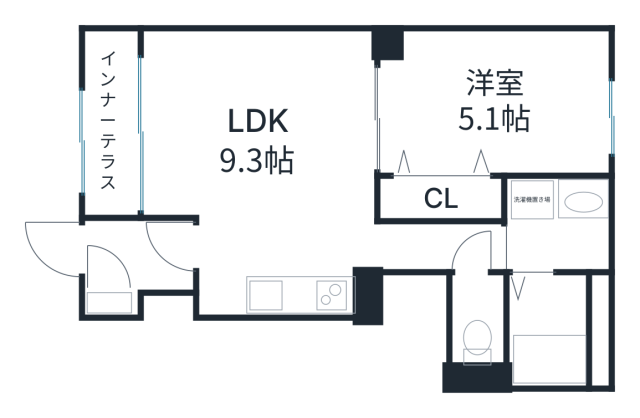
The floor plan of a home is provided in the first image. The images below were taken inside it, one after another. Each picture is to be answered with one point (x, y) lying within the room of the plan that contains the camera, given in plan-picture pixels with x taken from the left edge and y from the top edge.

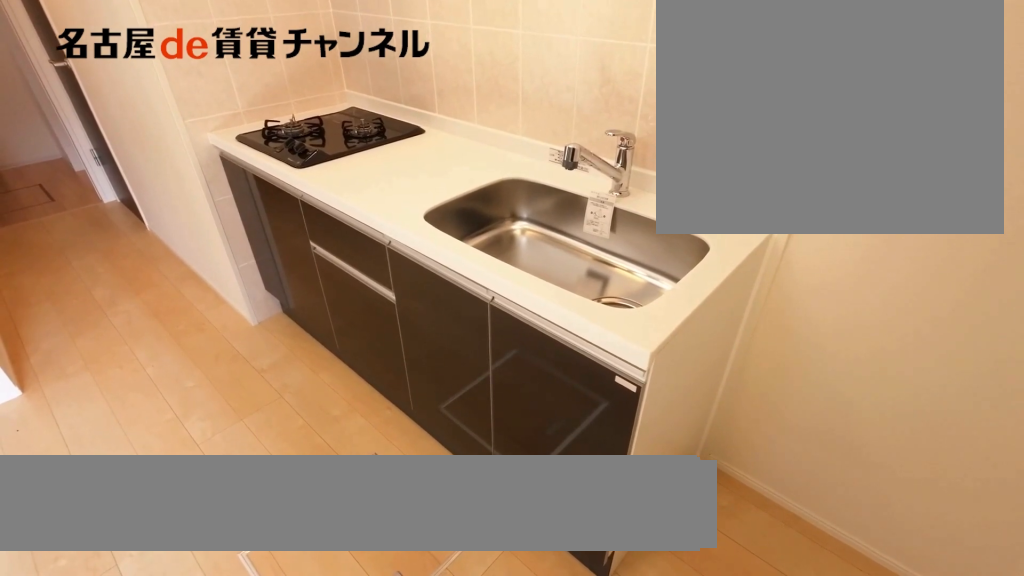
(310, 294)
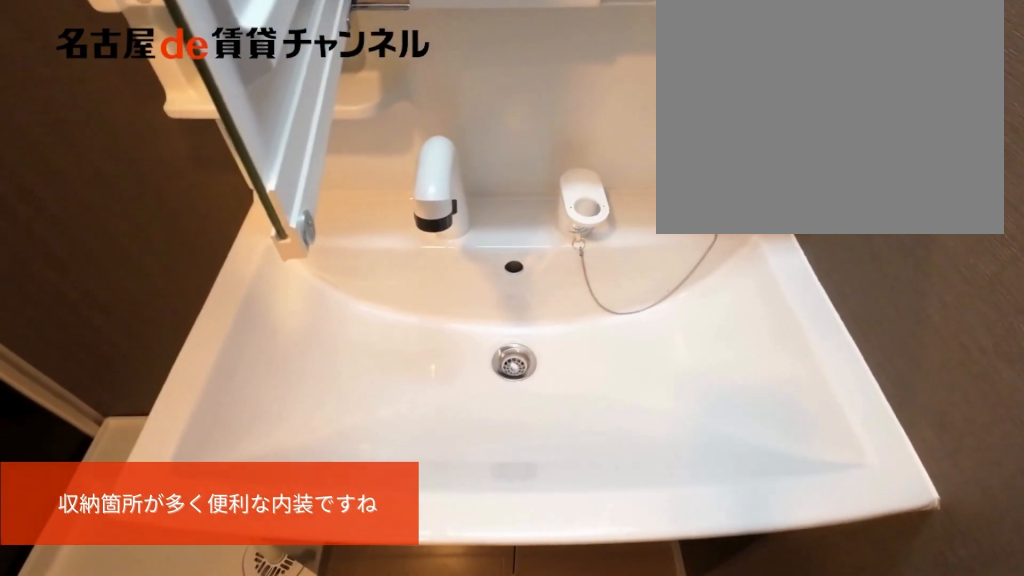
(556, 223)
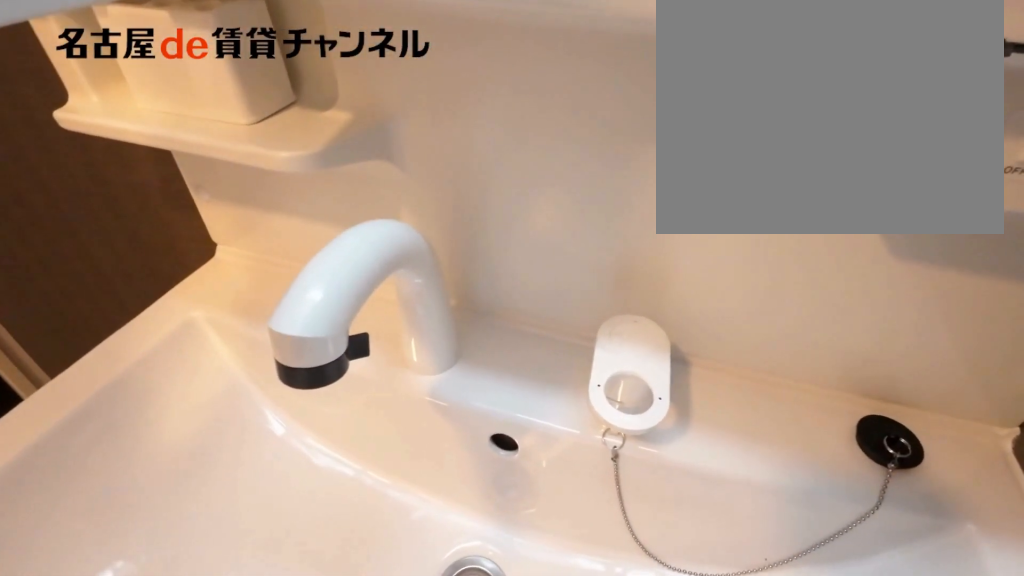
(556, 223)
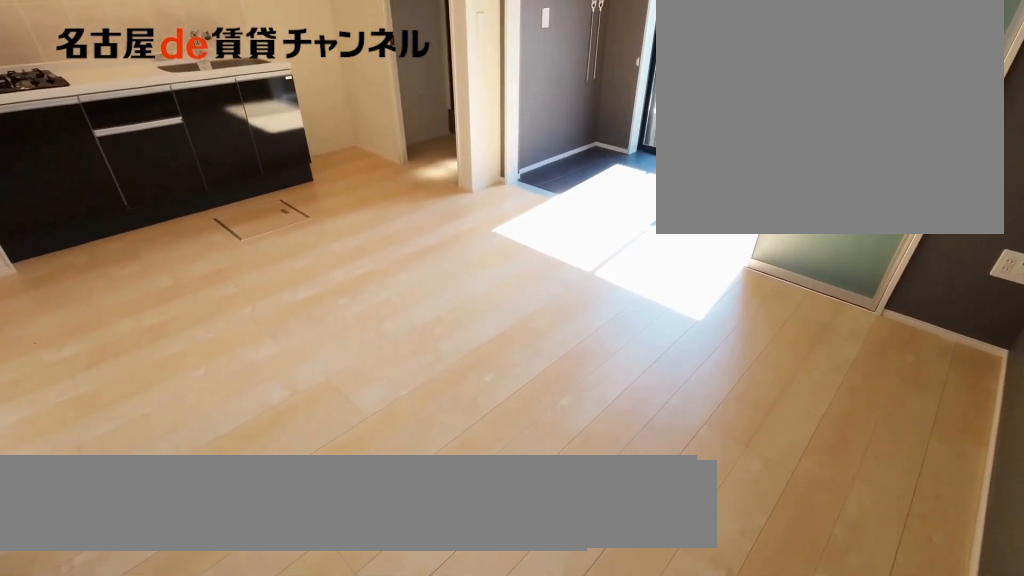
(266, 166)
